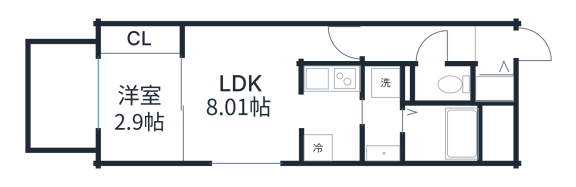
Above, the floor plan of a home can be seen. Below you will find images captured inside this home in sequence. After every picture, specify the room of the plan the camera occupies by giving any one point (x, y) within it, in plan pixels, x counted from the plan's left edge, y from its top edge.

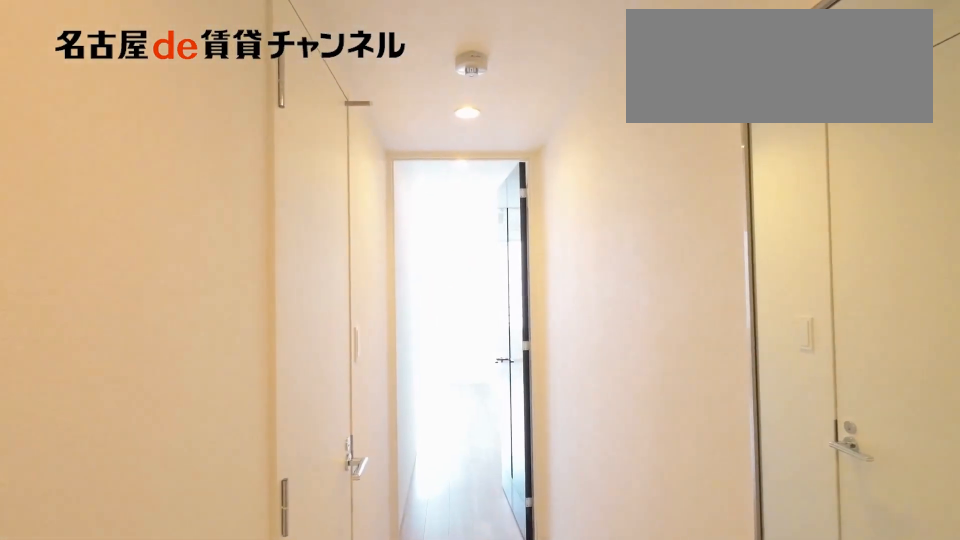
(494, 49)
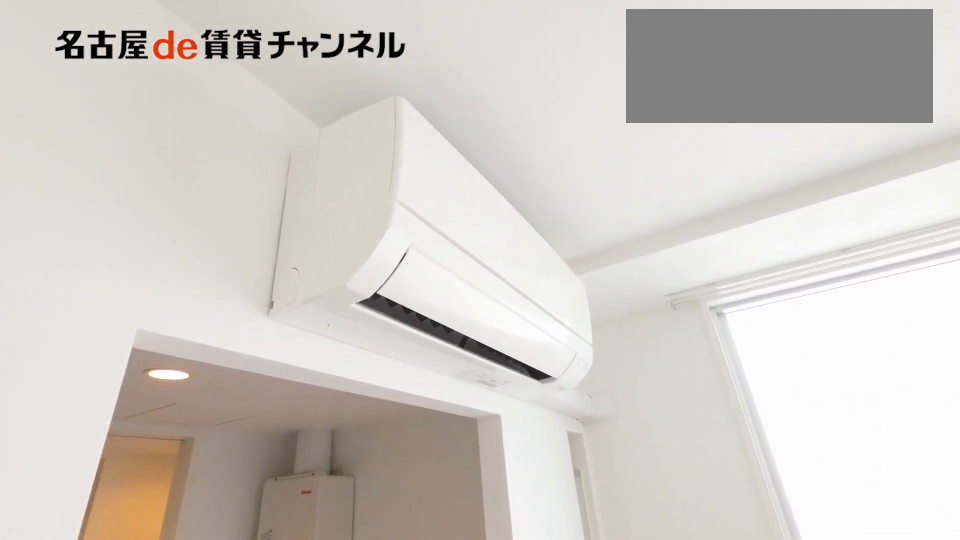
(250, 86)
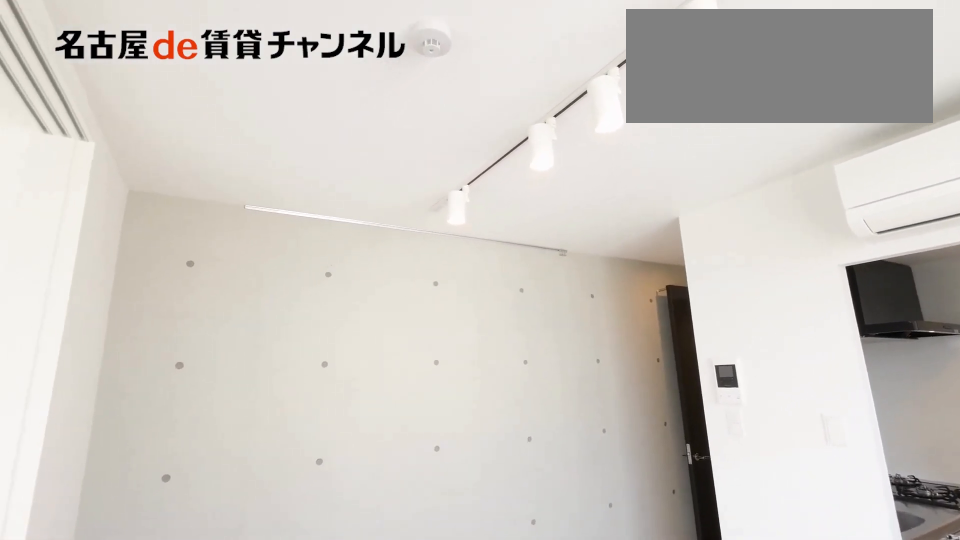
(250, 86)
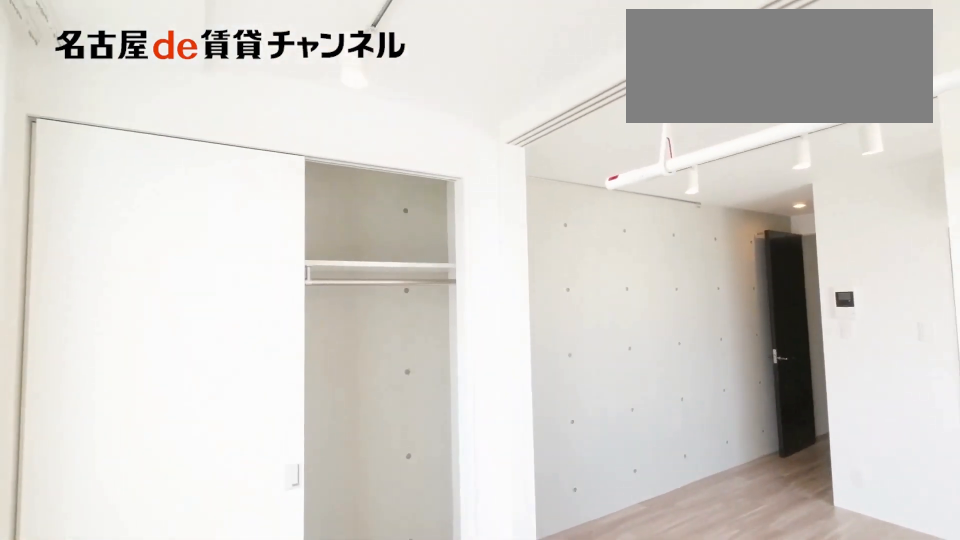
(139, 108)
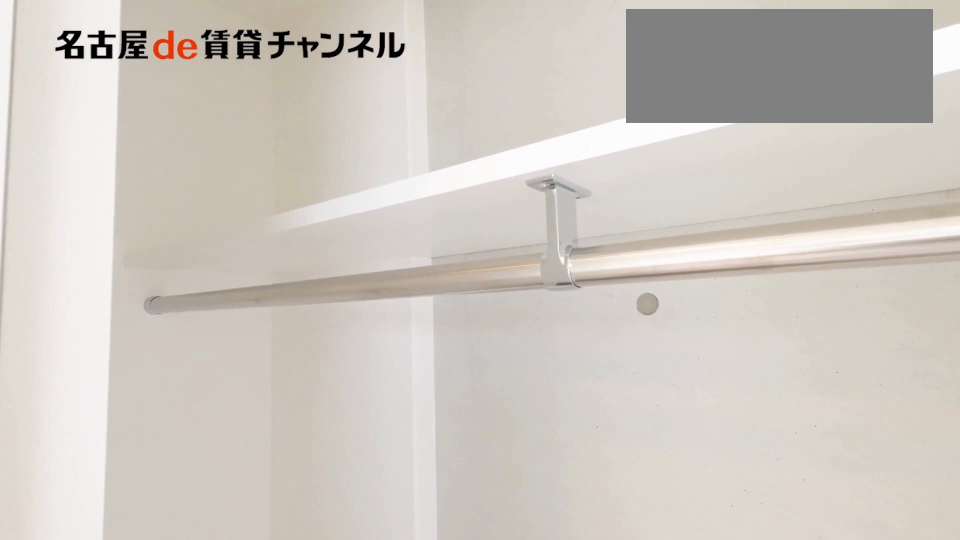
(139, 40)
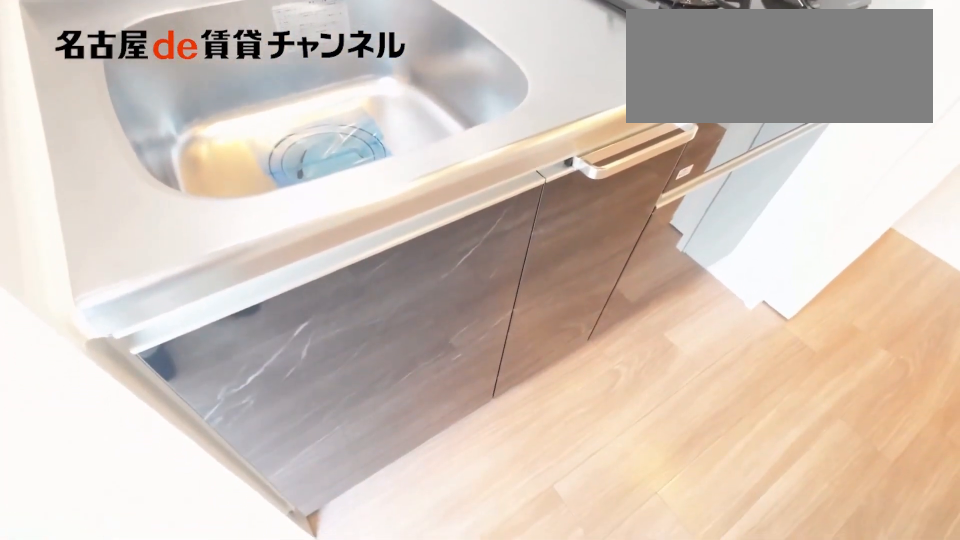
(331, 114)
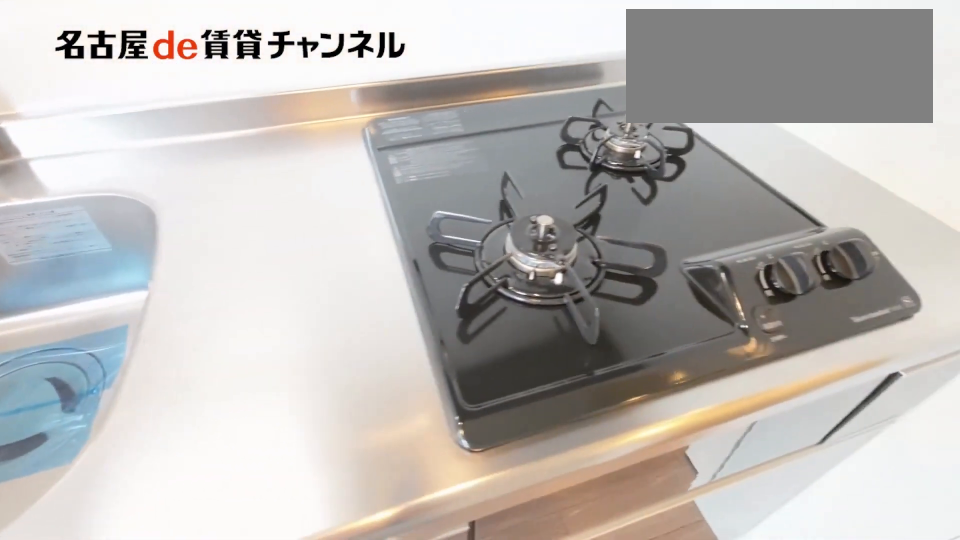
(331, 114)
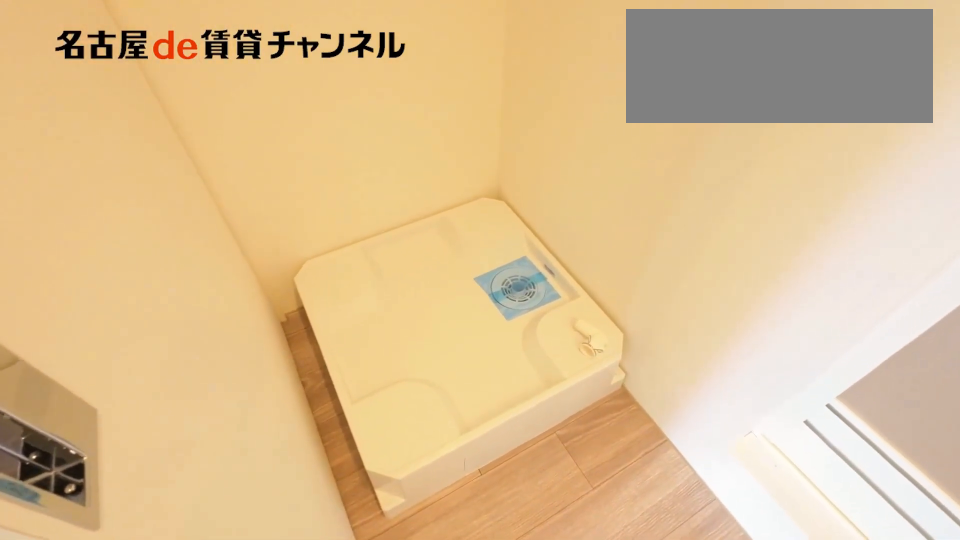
(381, 84)
